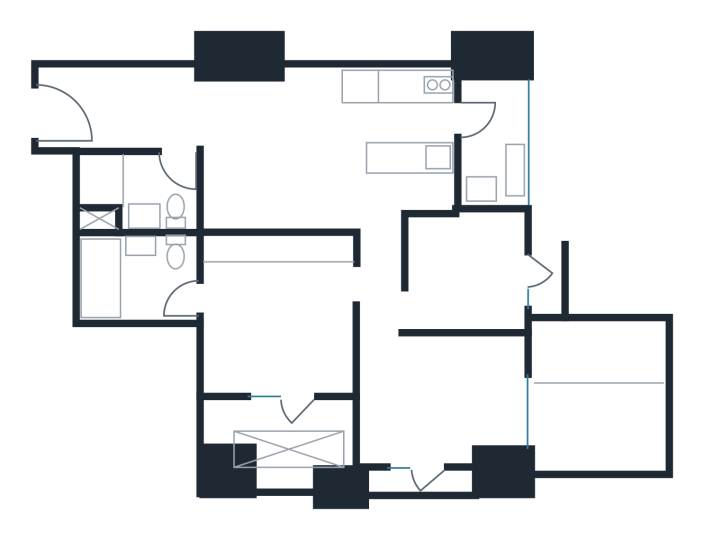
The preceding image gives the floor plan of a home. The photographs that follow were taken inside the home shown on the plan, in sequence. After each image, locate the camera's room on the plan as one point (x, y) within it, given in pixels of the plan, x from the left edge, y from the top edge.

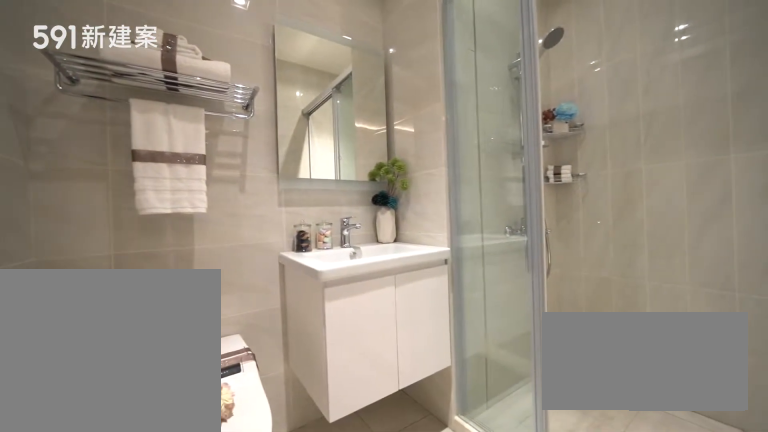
(136, 195)
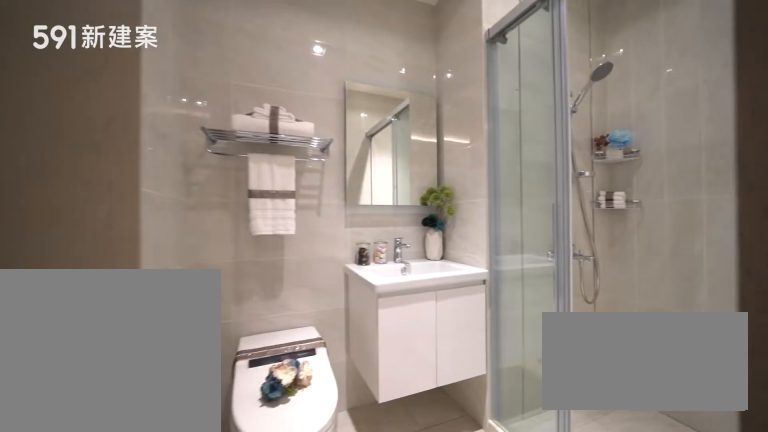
(136, 195)
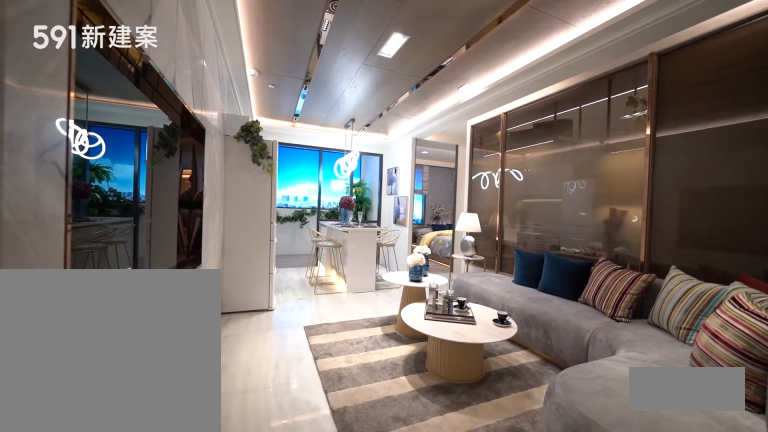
(270, 148)
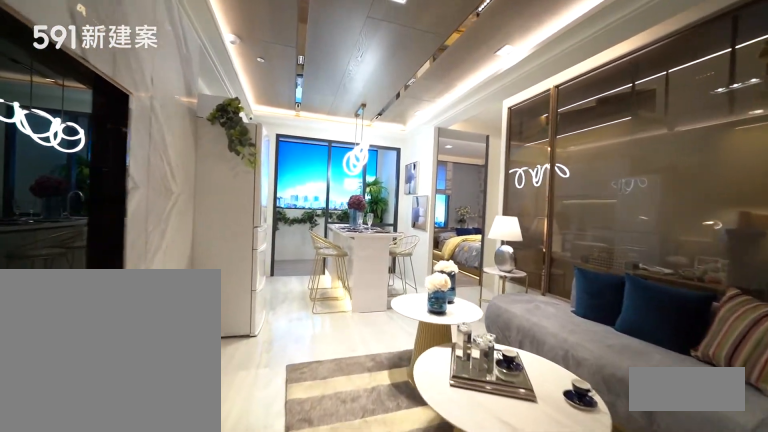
(270, 148)
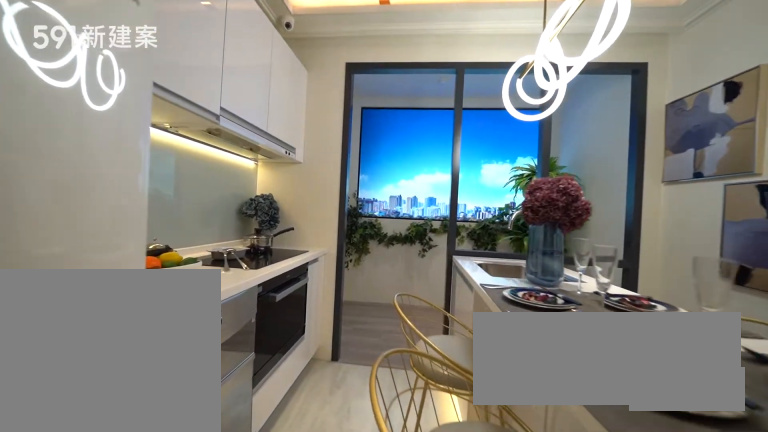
(398, 142)
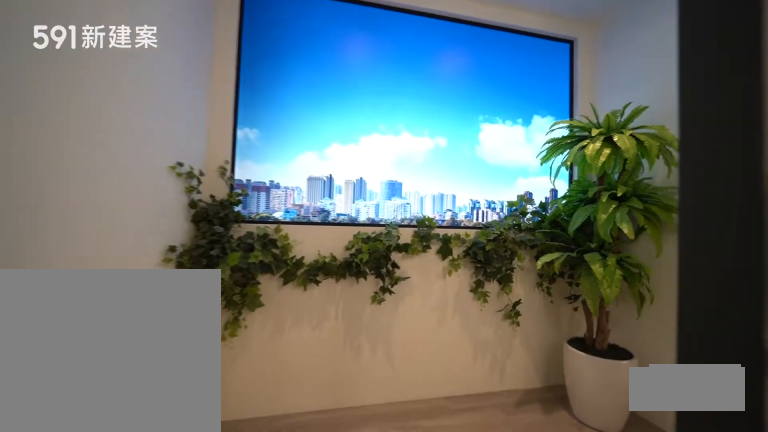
(497, 145)
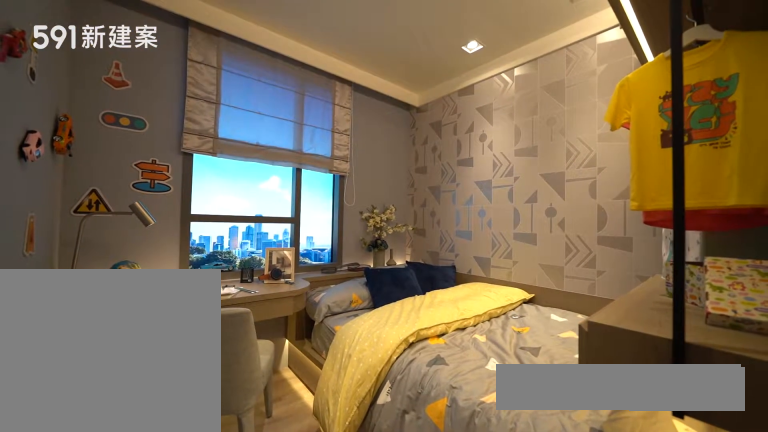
(471, 272)
